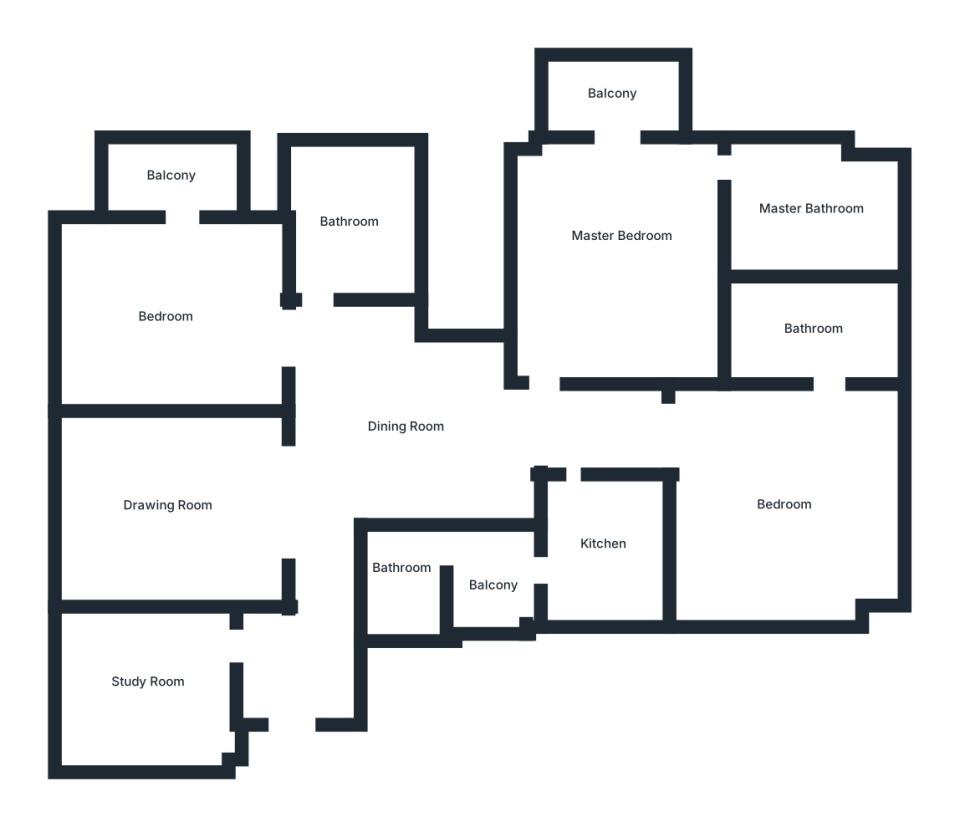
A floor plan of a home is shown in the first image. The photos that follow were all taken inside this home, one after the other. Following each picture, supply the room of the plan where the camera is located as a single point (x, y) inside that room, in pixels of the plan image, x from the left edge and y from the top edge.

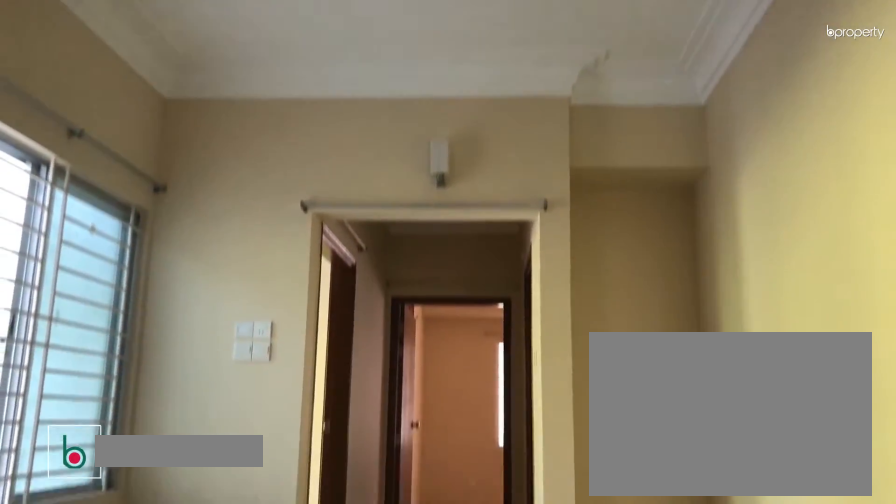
(405, 425)
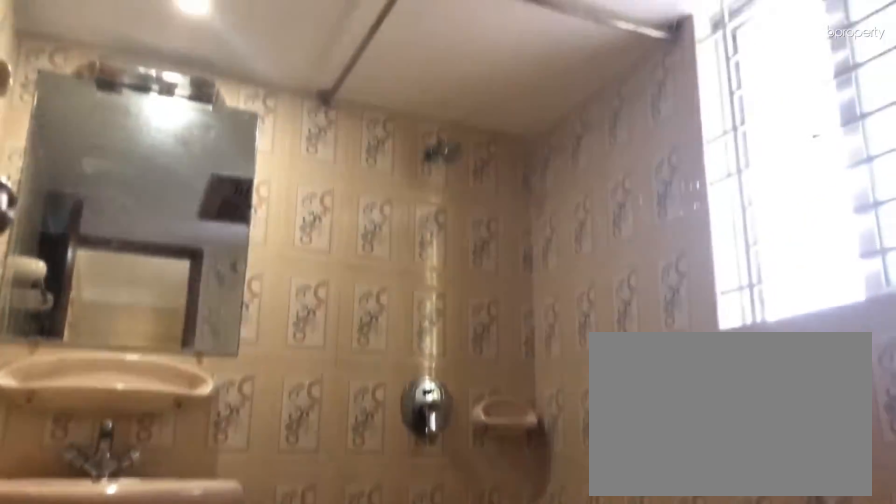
(349, 220)
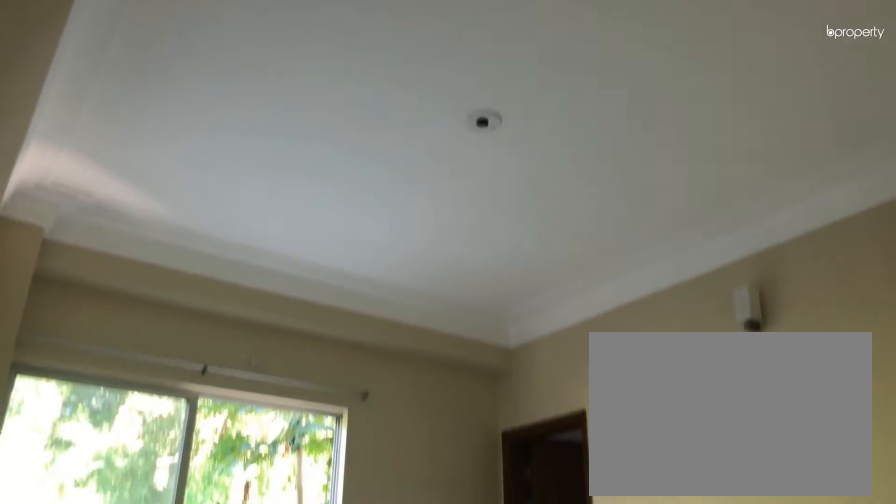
(625, 237)
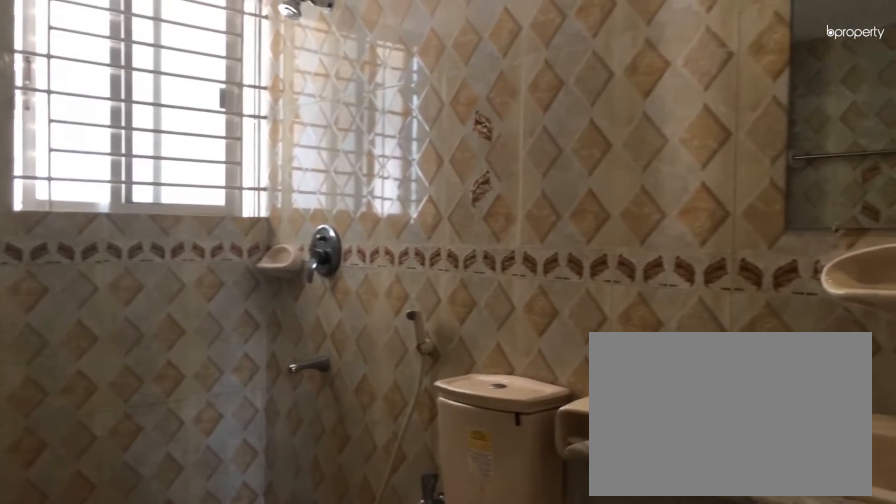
(810, 209)
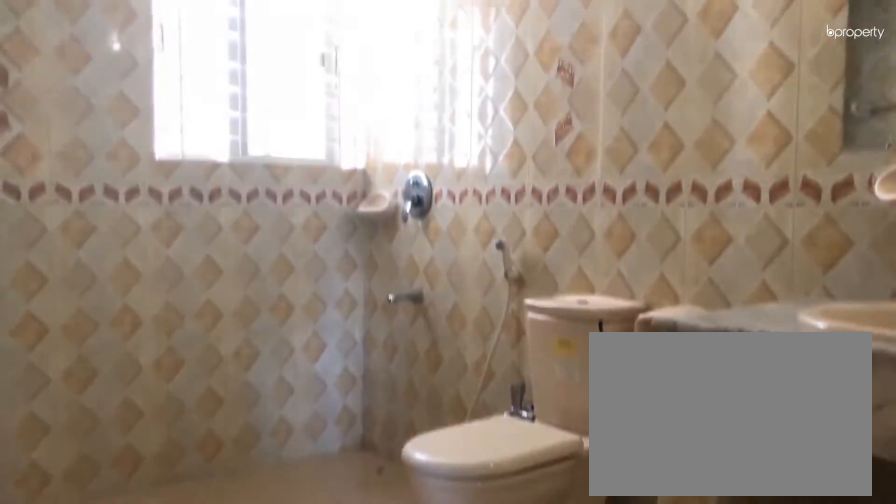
(811, 209)
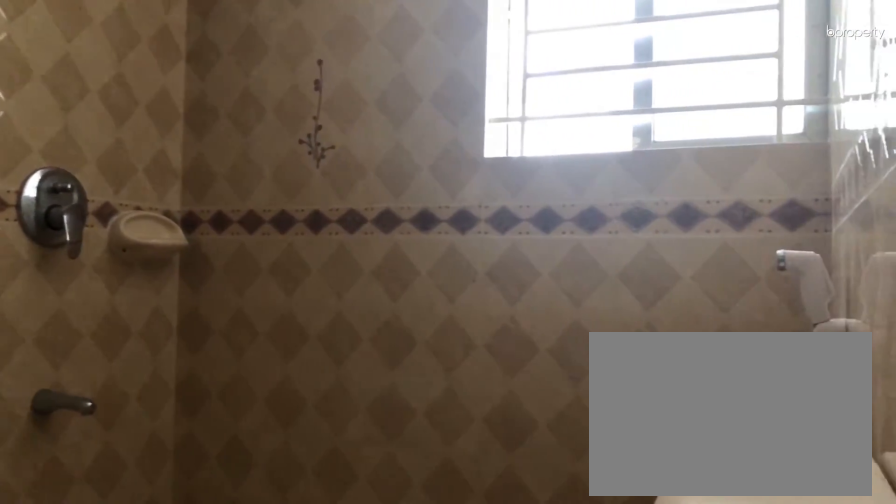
(814, 328)
